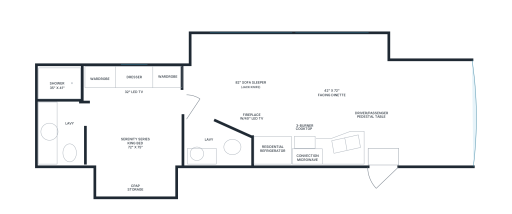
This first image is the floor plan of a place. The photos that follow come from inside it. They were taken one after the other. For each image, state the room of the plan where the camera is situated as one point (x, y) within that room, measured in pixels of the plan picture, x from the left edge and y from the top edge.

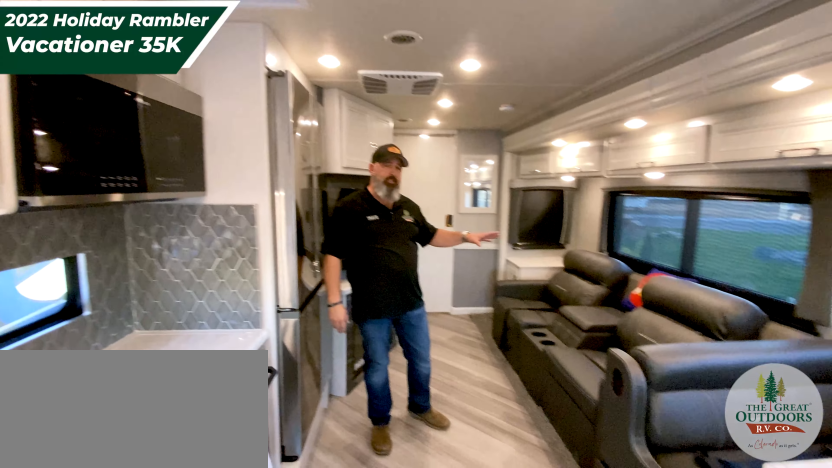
(287, 98)
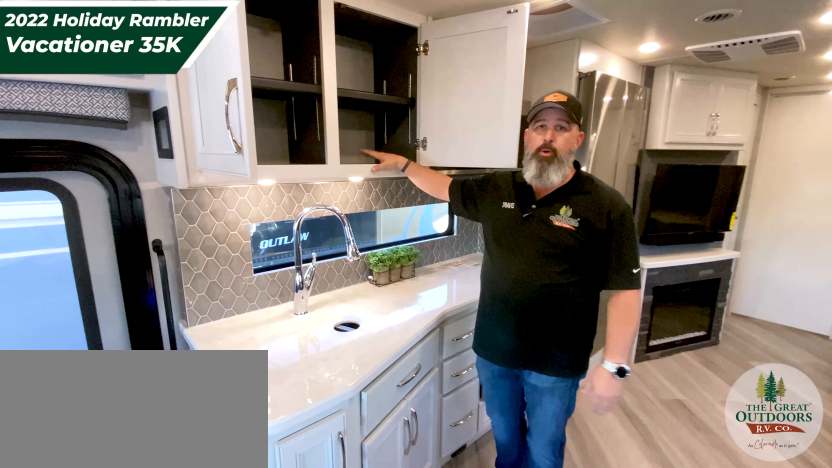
(287, 98)
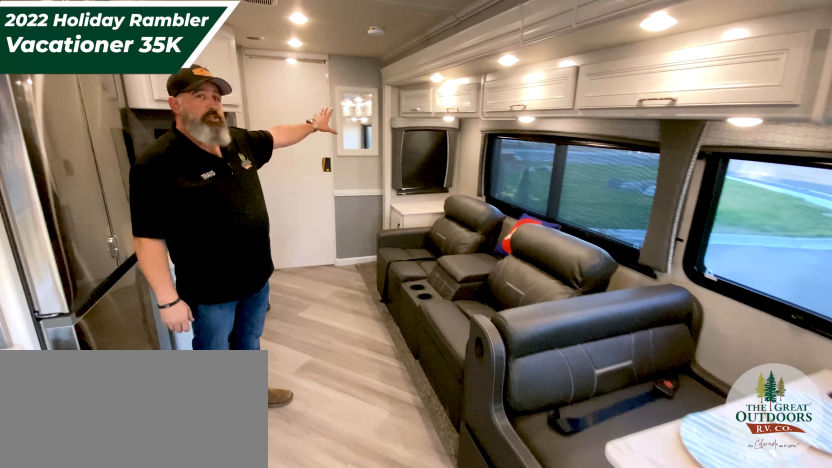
(287, 98)
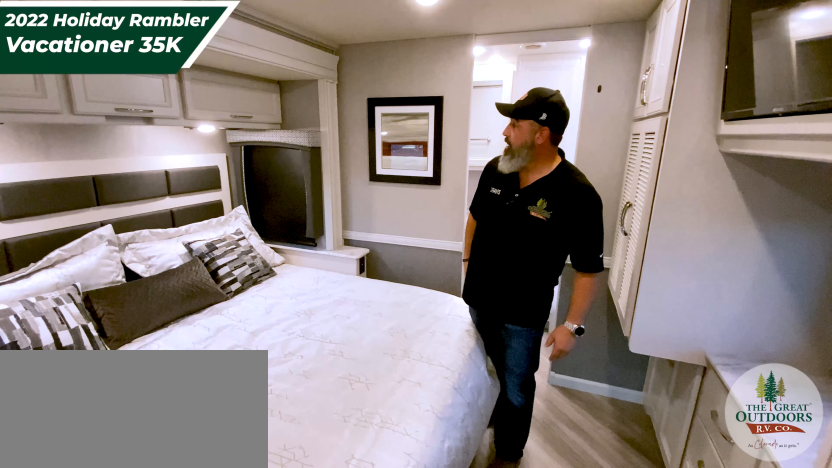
(133, 129)
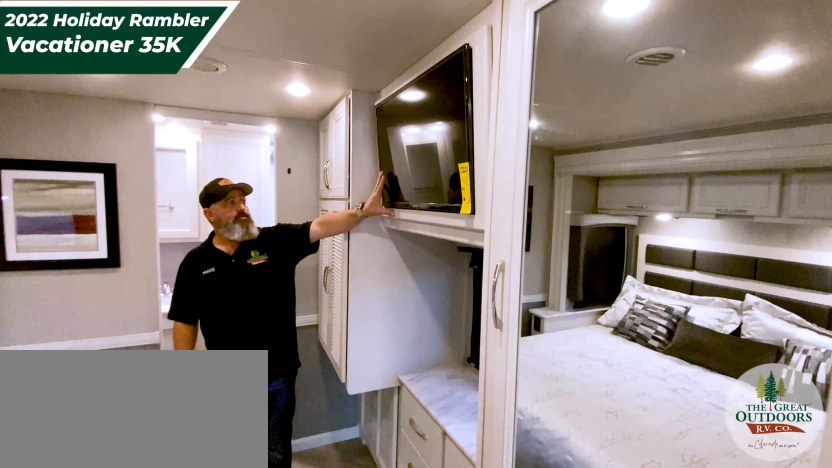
(133, 129)
